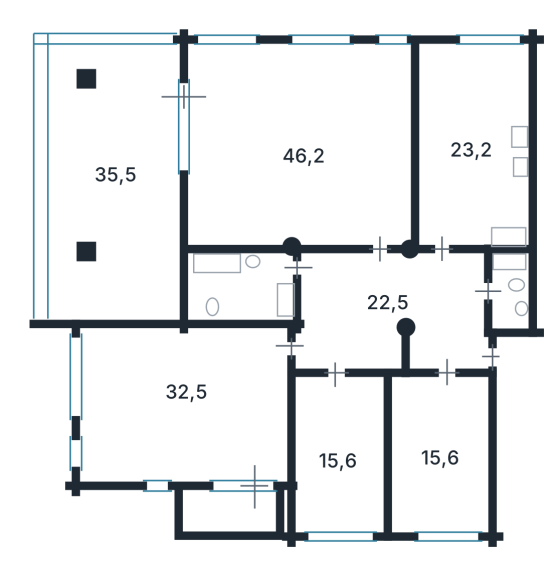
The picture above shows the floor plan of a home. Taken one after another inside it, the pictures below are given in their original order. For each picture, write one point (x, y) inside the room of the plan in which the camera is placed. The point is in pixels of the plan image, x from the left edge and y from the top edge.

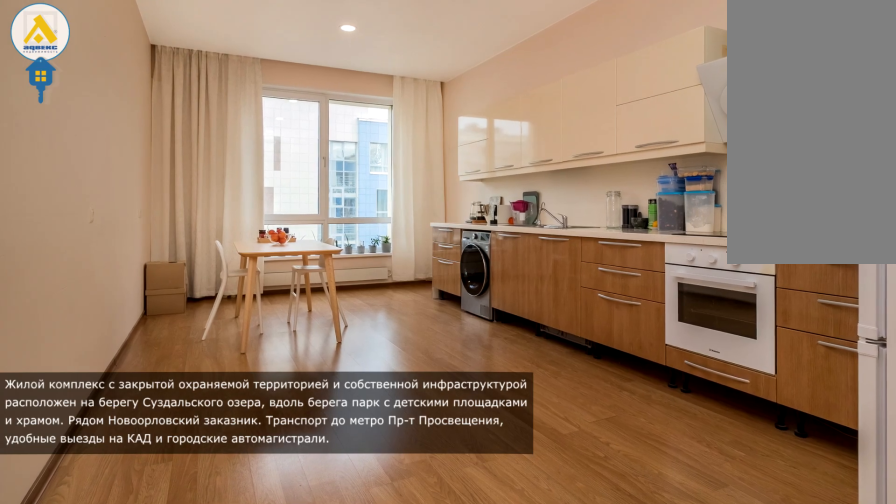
(472, 150)
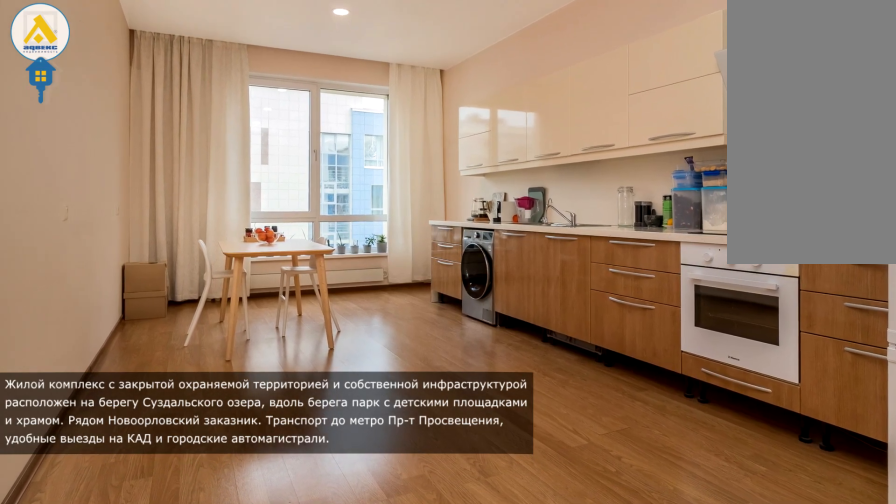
(472, 150)
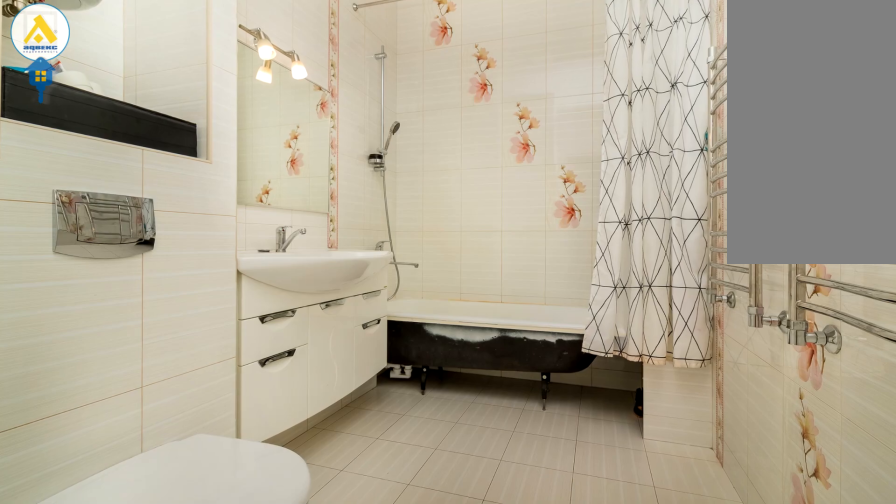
(239, 287)
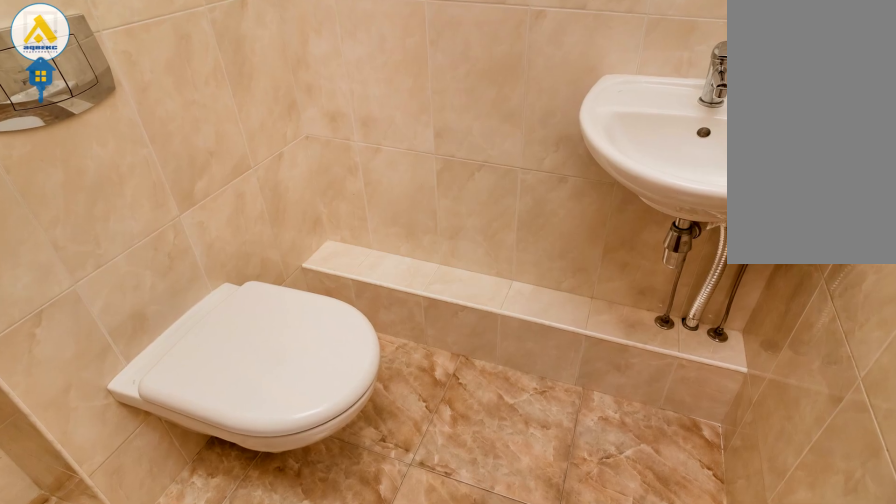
(498, 281)
